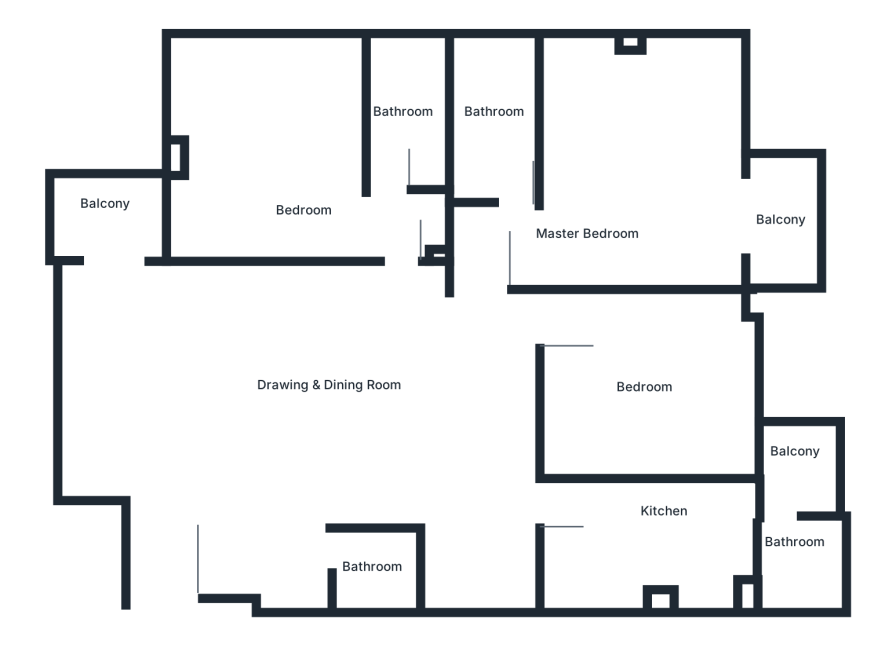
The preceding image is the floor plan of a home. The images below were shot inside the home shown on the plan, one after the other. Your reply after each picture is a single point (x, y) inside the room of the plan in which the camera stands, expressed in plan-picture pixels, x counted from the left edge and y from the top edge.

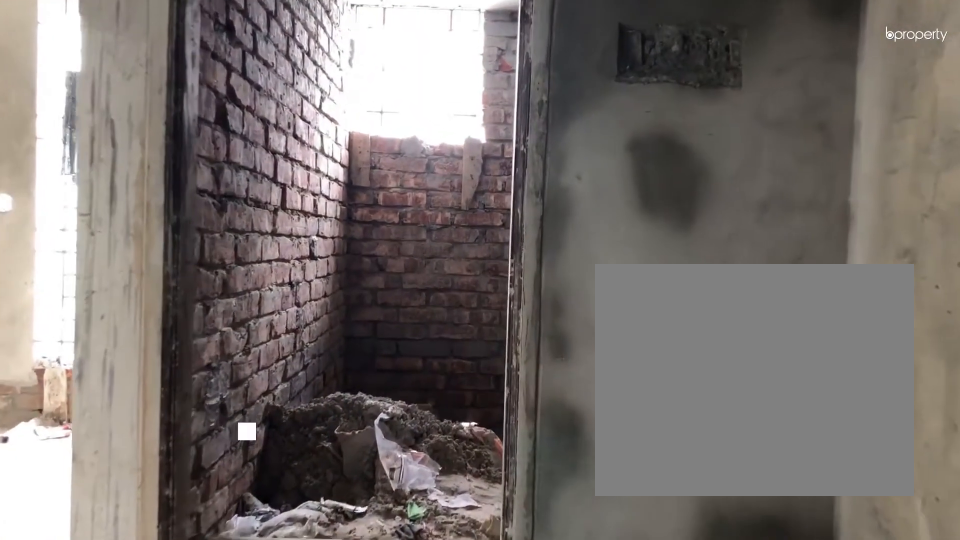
(404, 236)
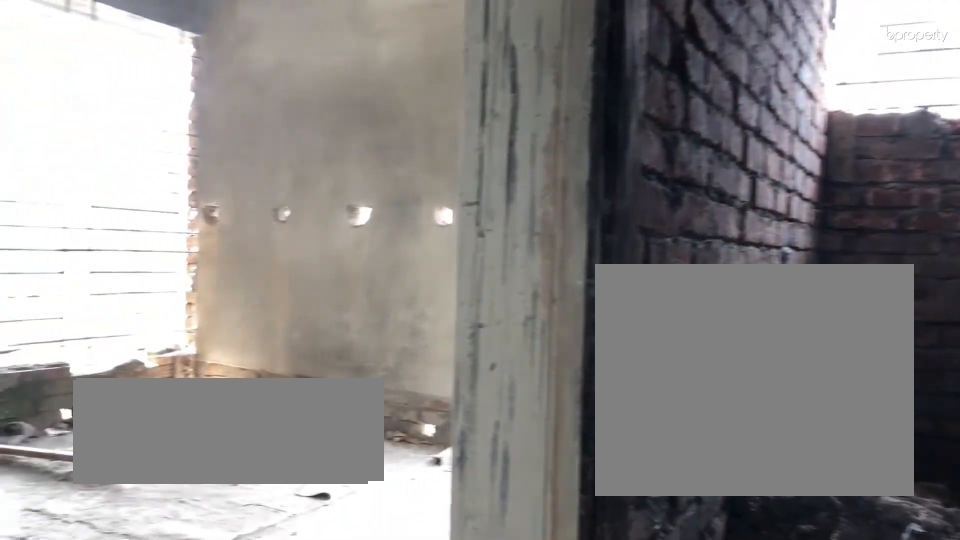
(287, 168)
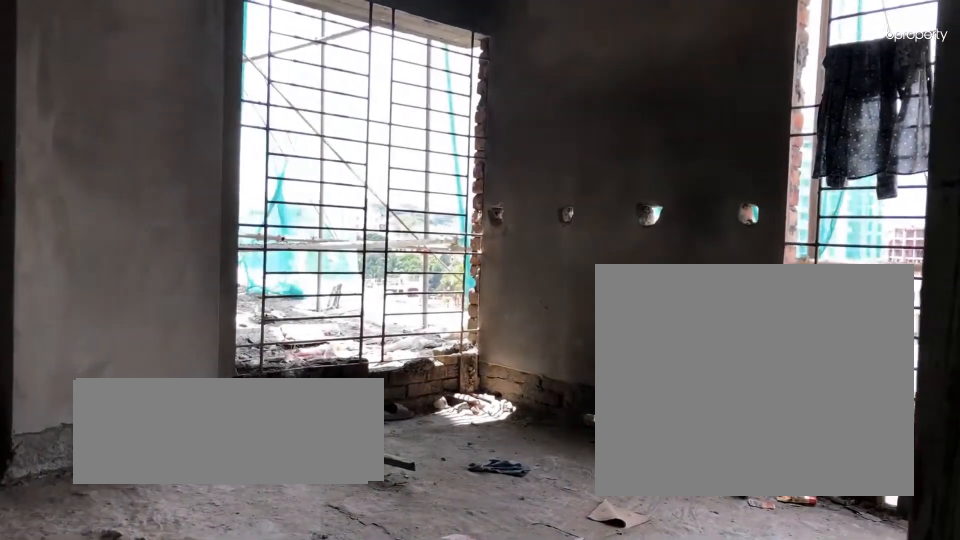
(287, 168)
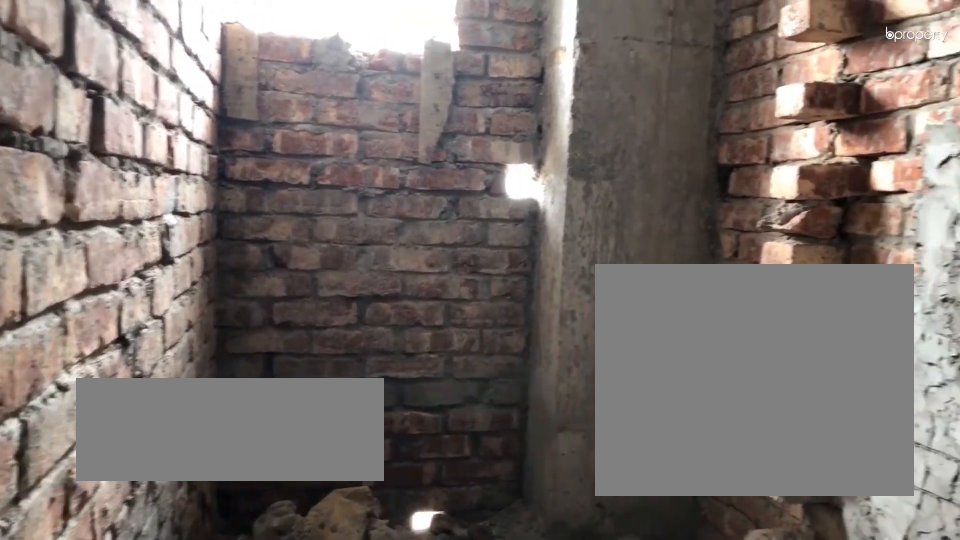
(408, 116)
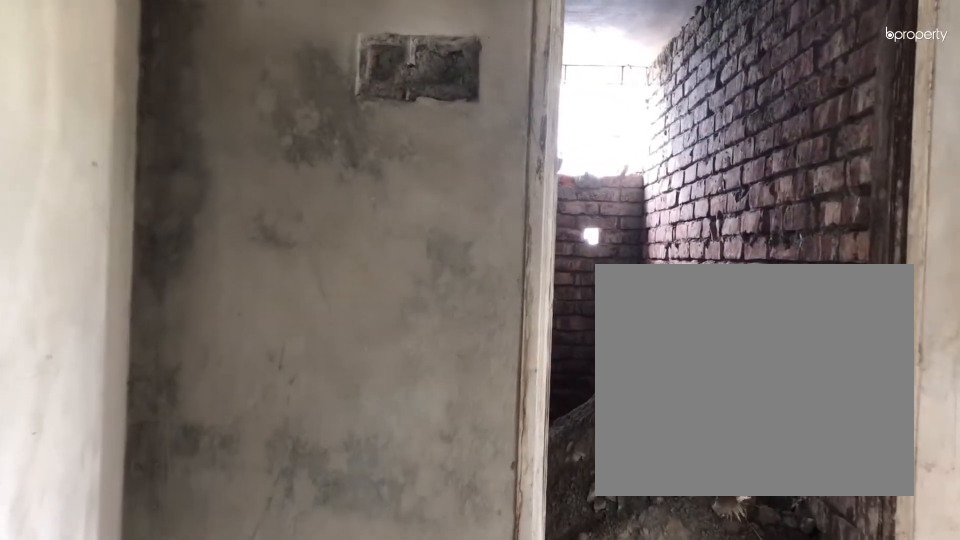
(596, 179)
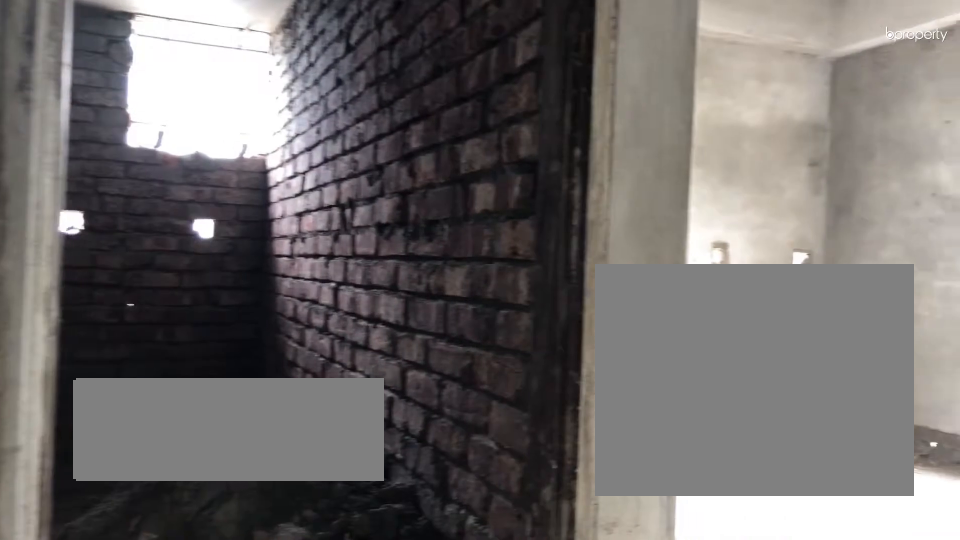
(596, 179)
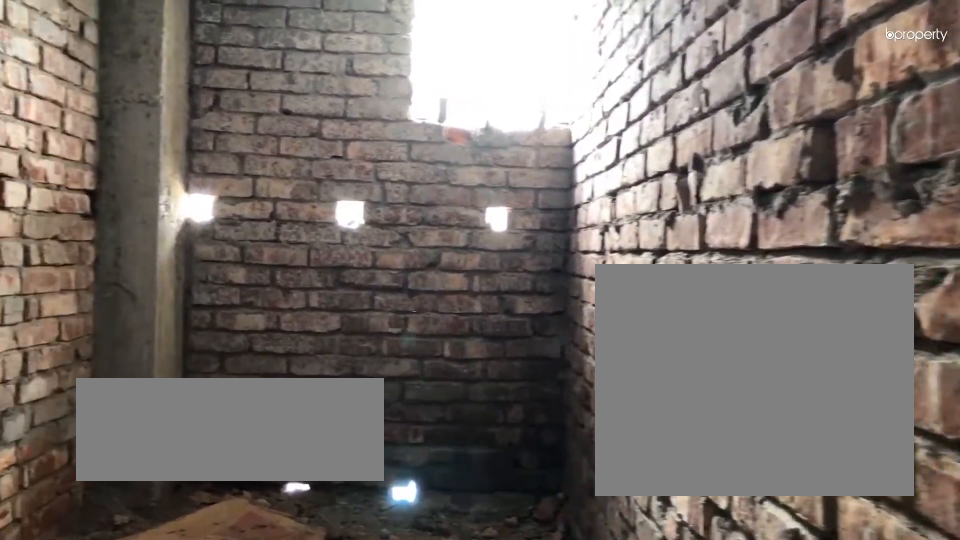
(485, 119)
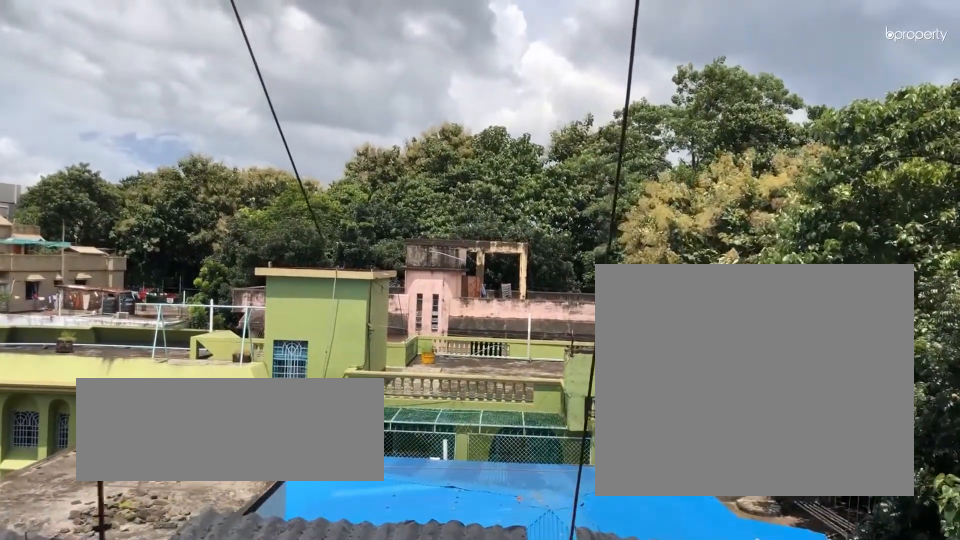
(787, 213)
